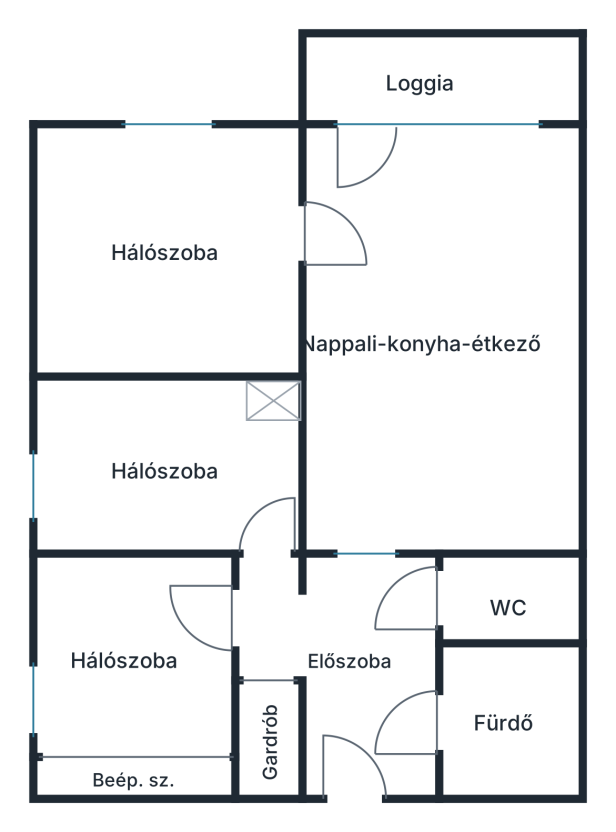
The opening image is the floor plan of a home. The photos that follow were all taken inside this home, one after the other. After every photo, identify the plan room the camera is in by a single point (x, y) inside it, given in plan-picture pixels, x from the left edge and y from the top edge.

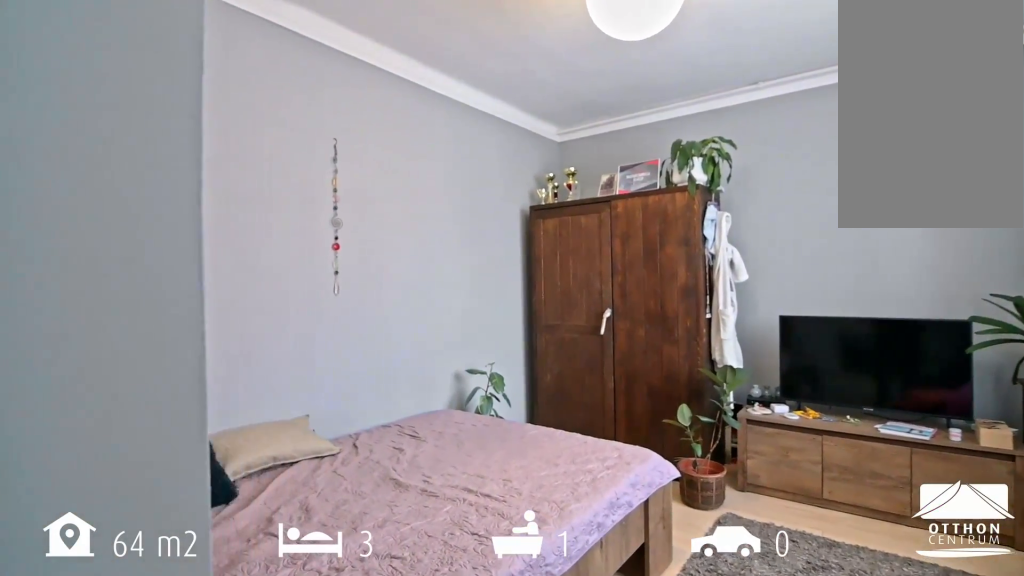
(169, 255)
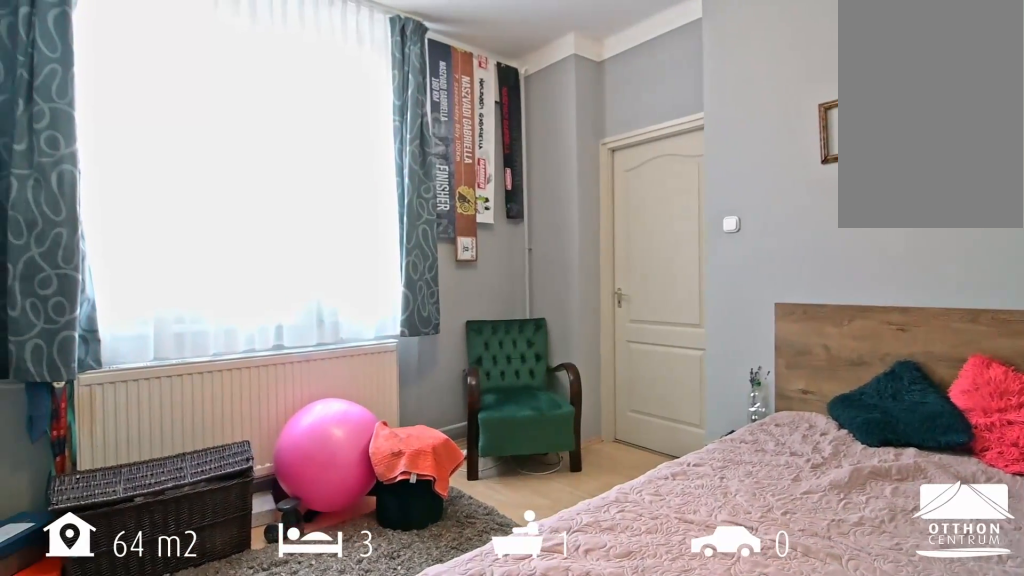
(169, 255)
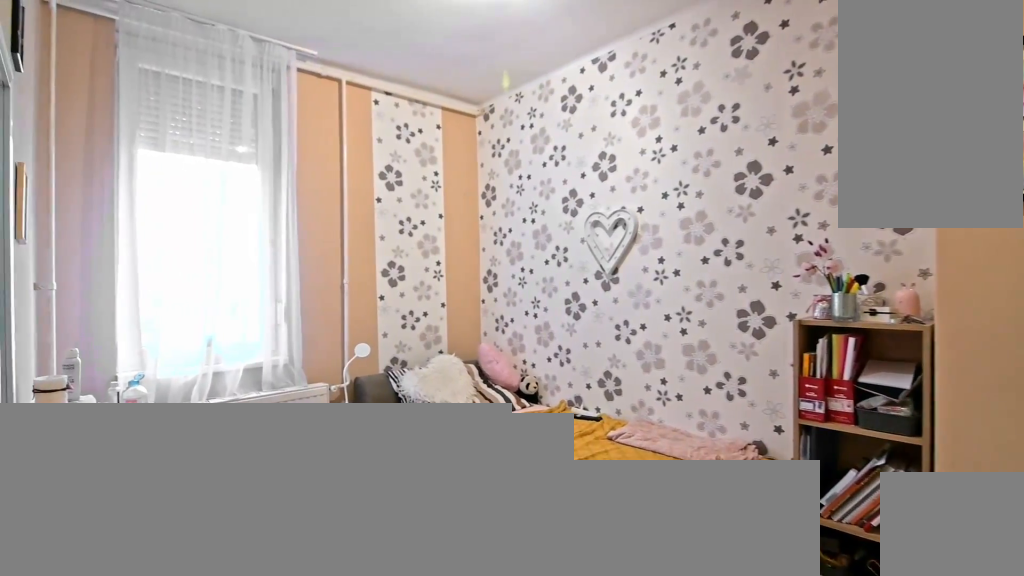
(175, 471)
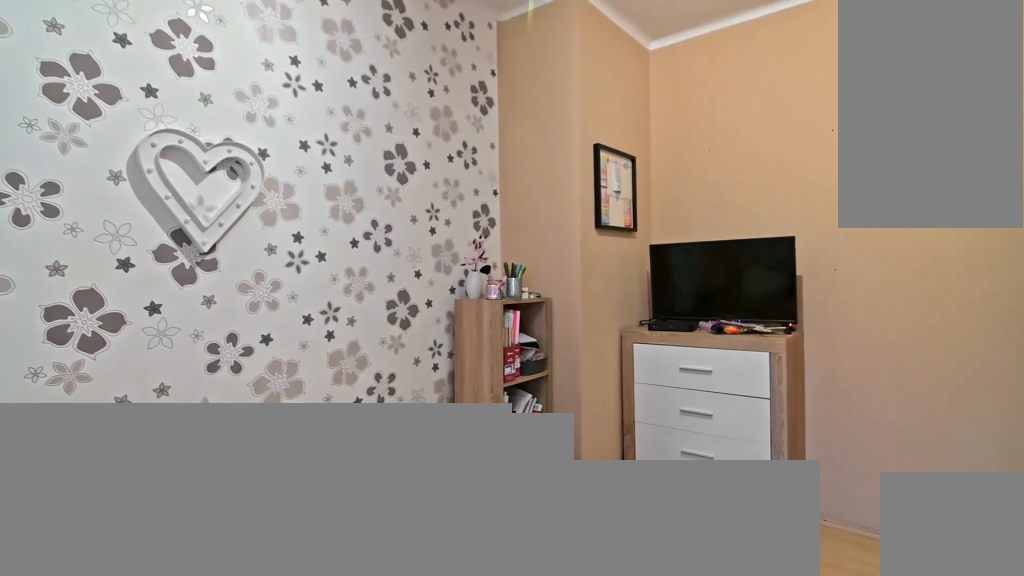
(176, 471)
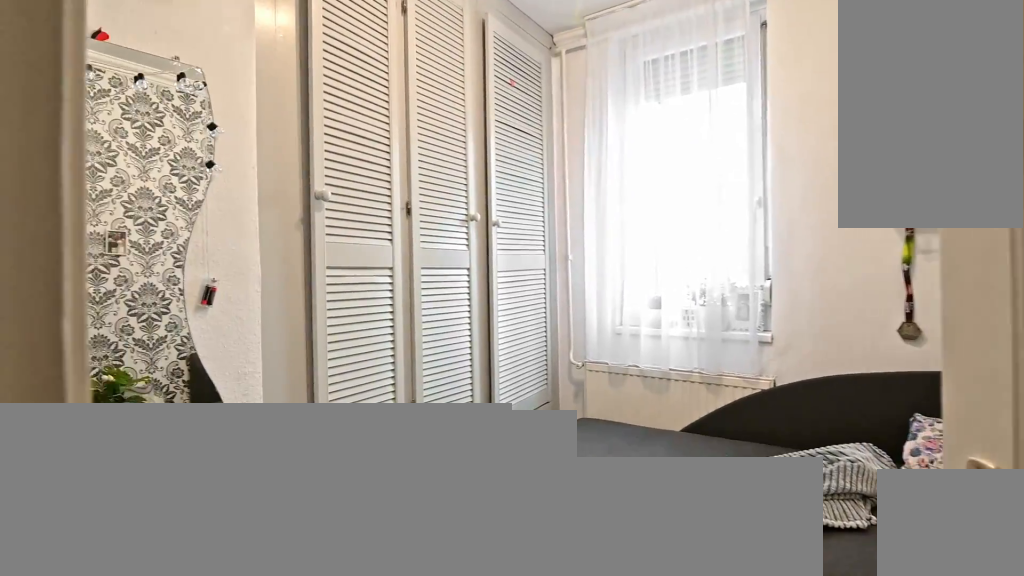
(133, 664)
